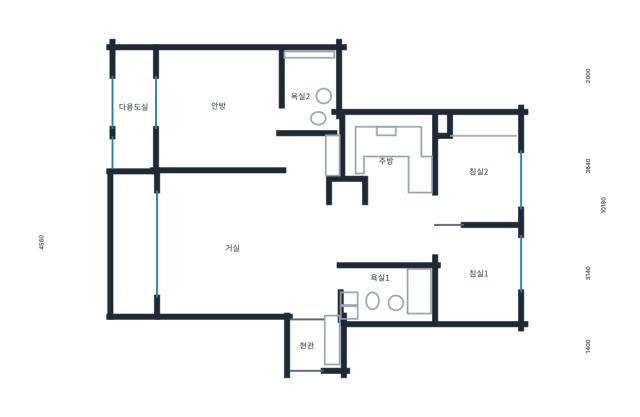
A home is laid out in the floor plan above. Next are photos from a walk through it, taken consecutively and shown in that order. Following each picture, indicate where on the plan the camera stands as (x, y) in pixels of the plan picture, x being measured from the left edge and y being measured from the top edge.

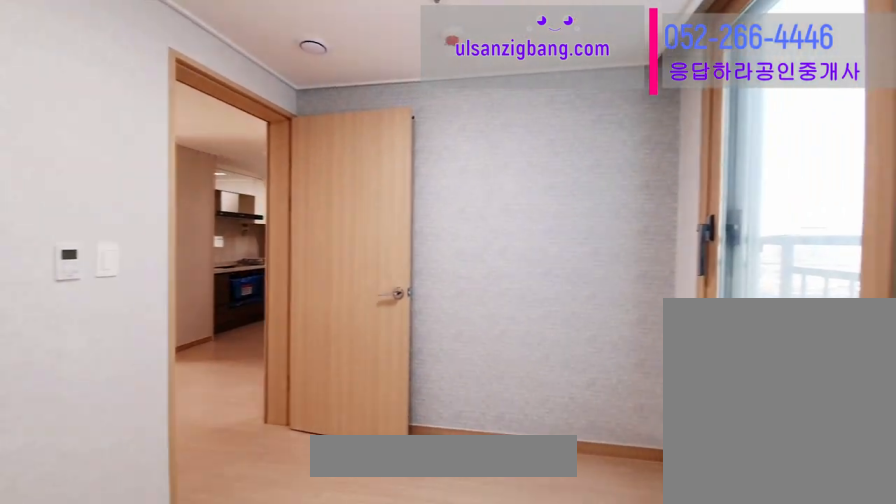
(484, 270)
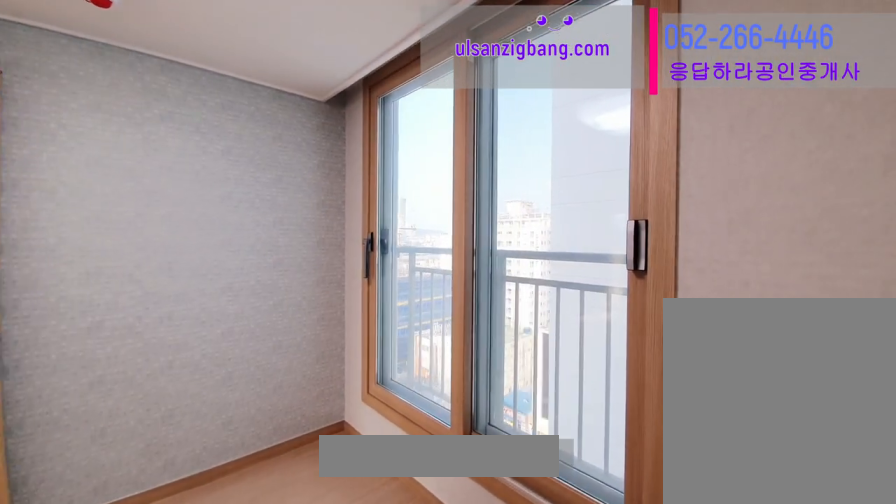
(483, 271)
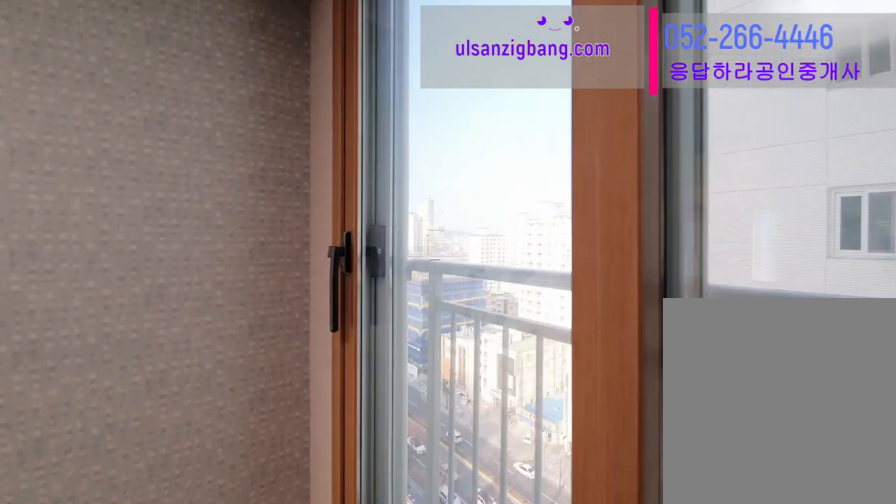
(484, 271)
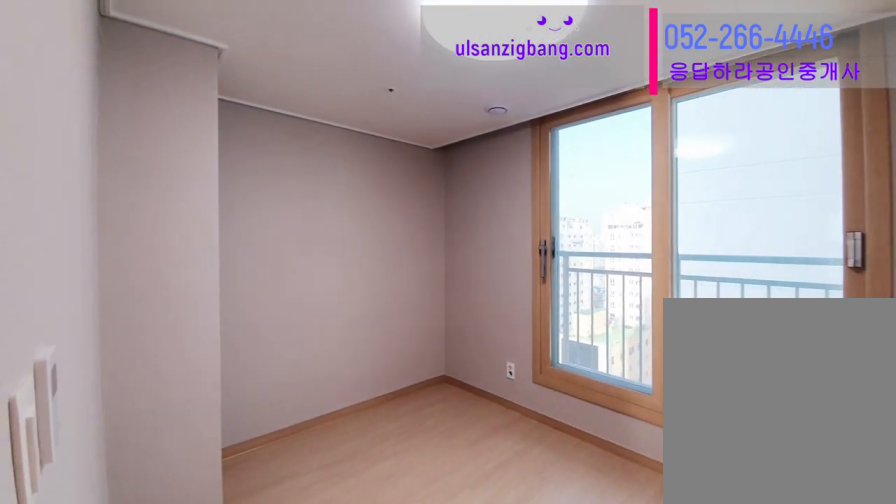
(490, 177)
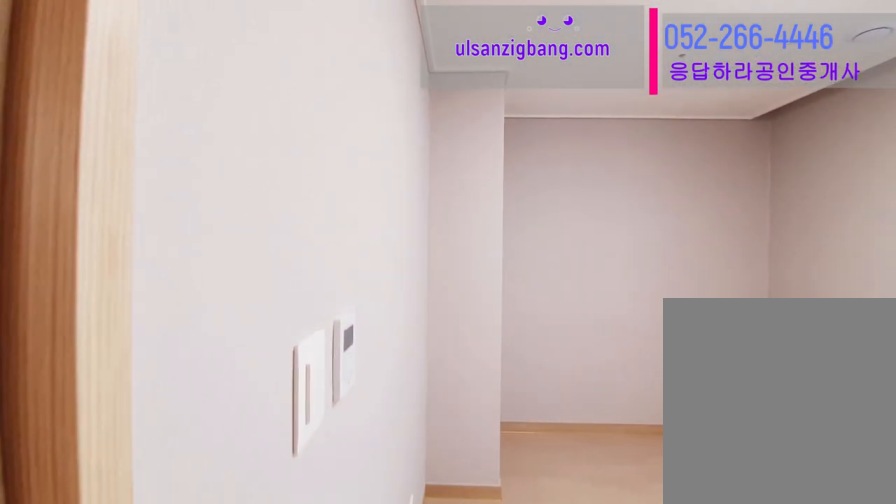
(490, 177)
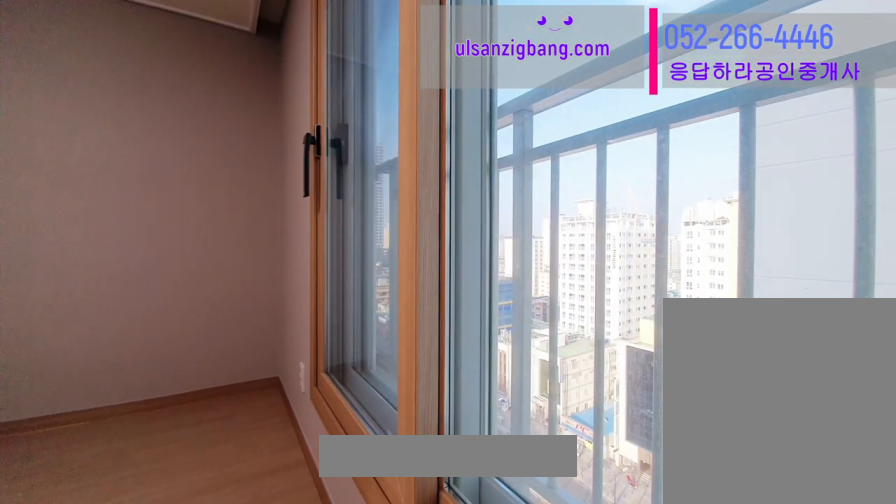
(489, 177)
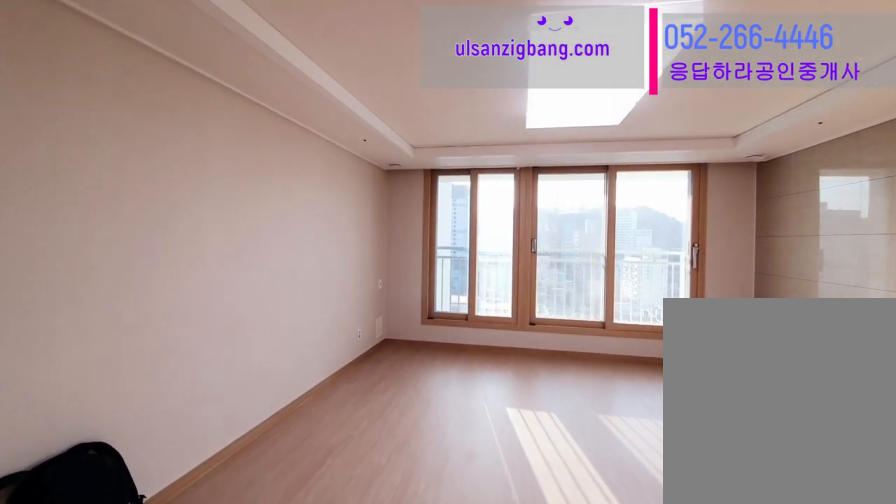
(288, 257)
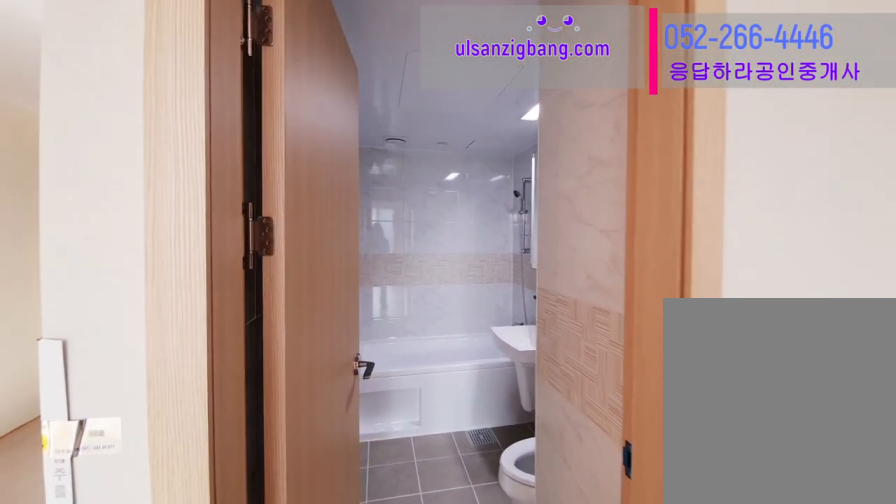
(287, 255)
